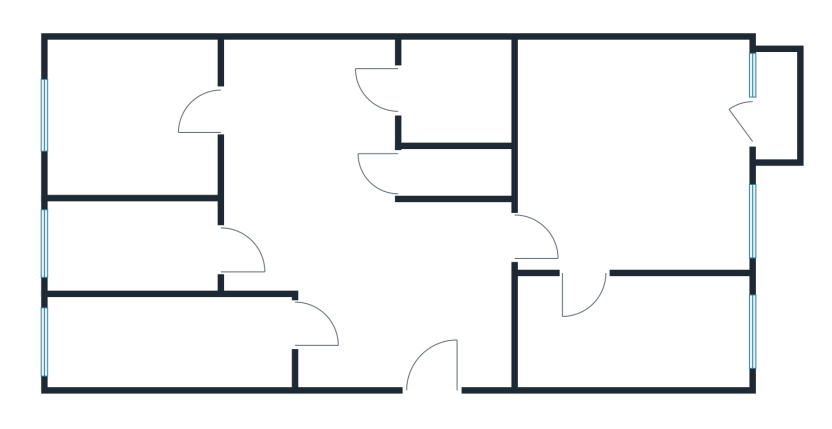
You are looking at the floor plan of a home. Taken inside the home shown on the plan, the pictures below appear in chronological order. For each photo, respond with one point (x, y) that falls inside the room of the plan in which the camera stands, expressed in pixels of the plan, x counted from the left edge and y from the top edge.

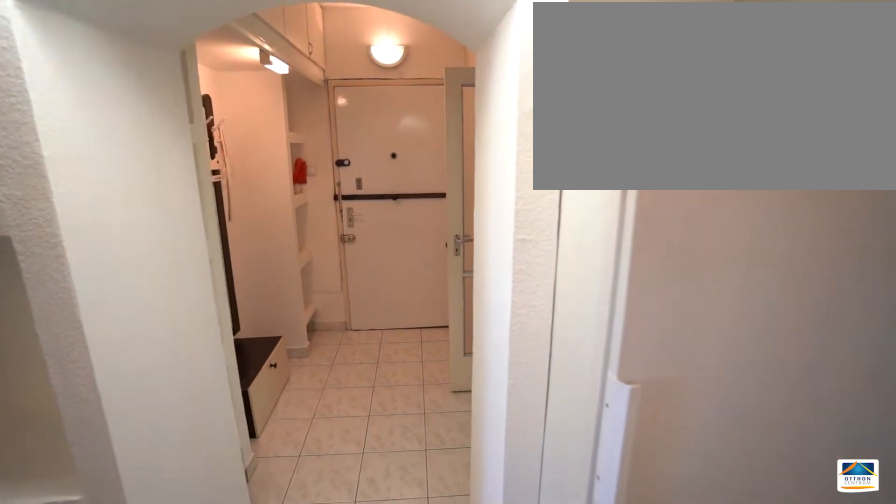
(381, 276)
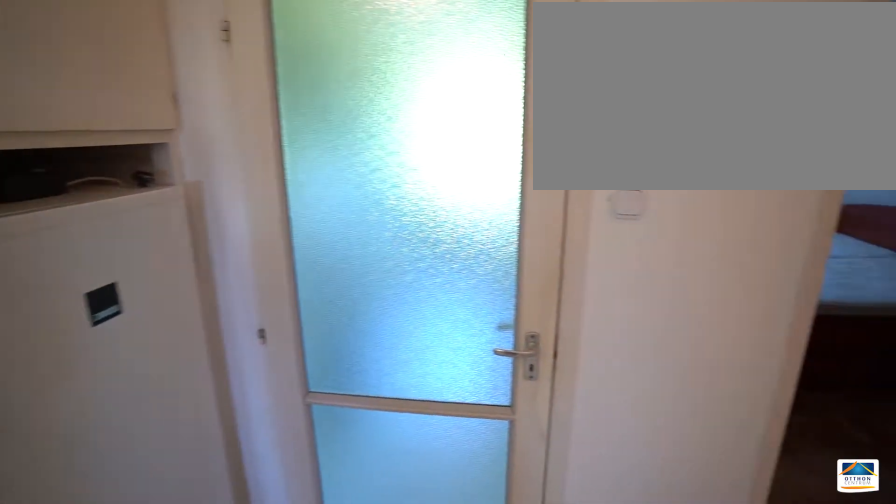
(381, 276)
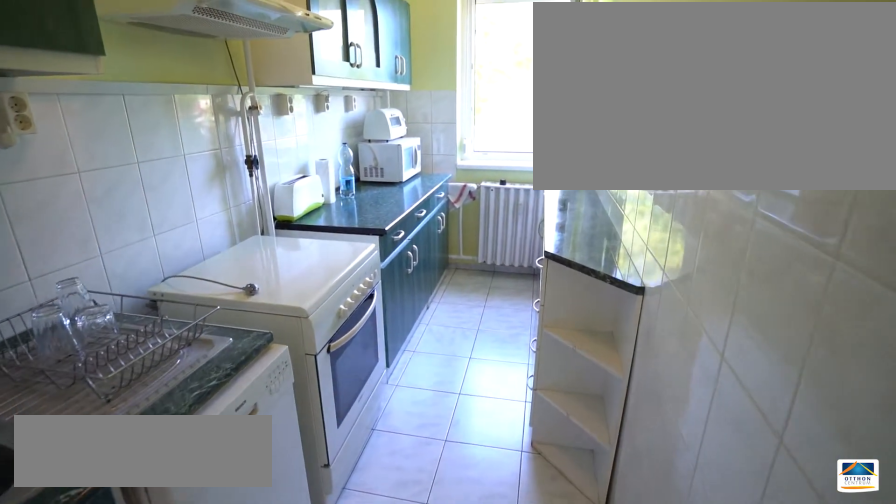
(140, 247)
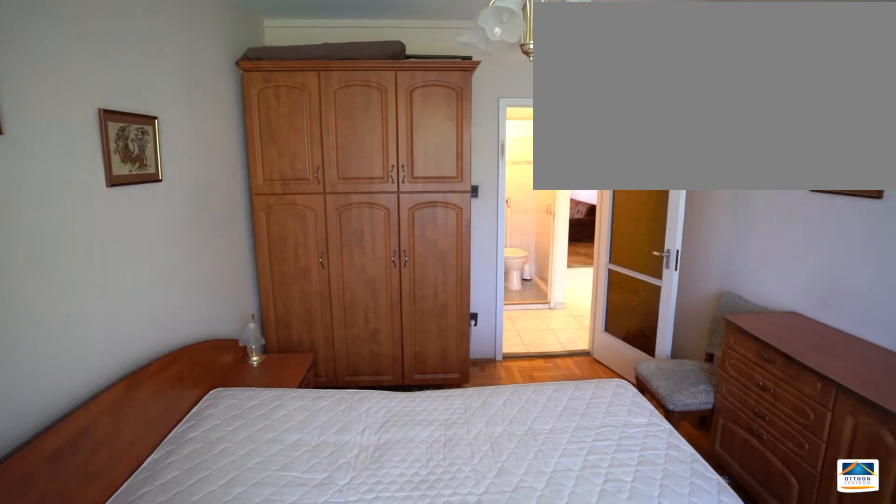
(121, 129)
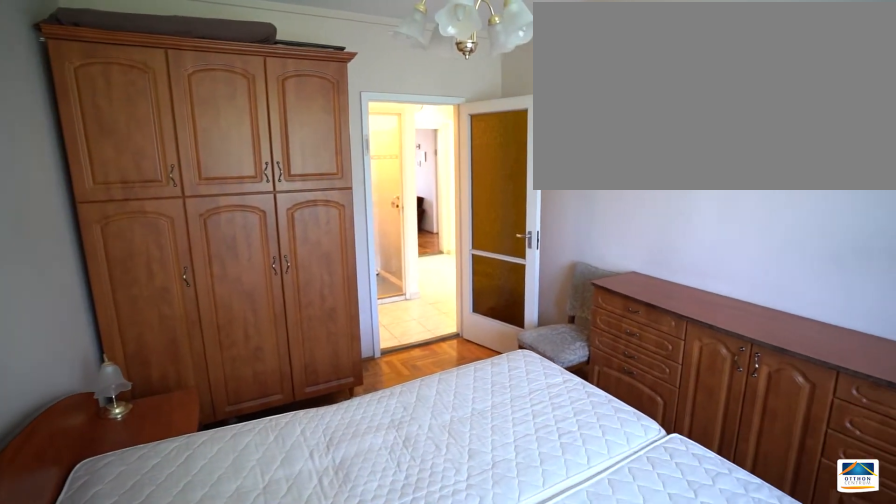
(121, 129)
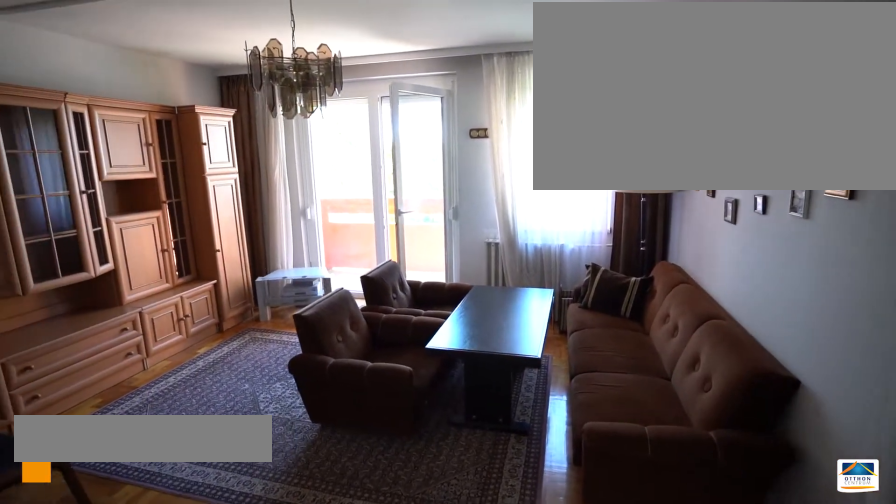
(634, 168)
